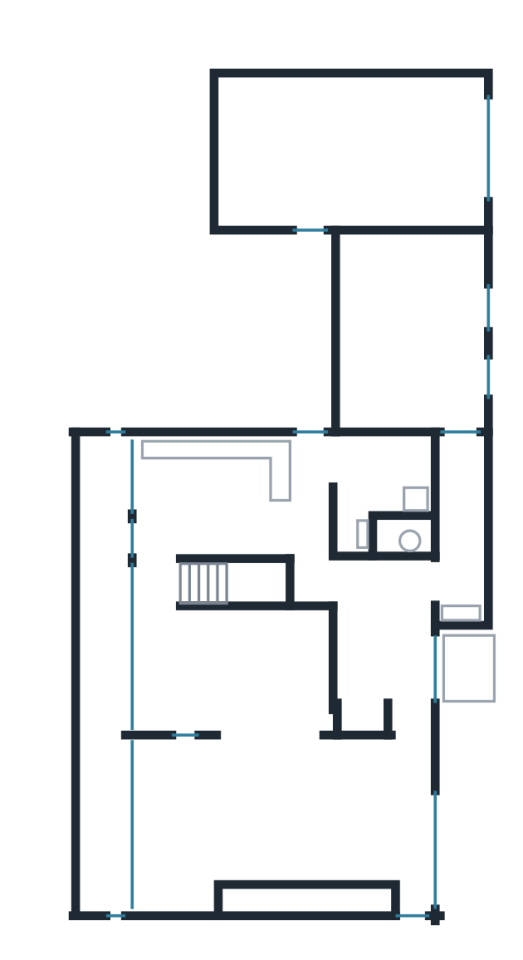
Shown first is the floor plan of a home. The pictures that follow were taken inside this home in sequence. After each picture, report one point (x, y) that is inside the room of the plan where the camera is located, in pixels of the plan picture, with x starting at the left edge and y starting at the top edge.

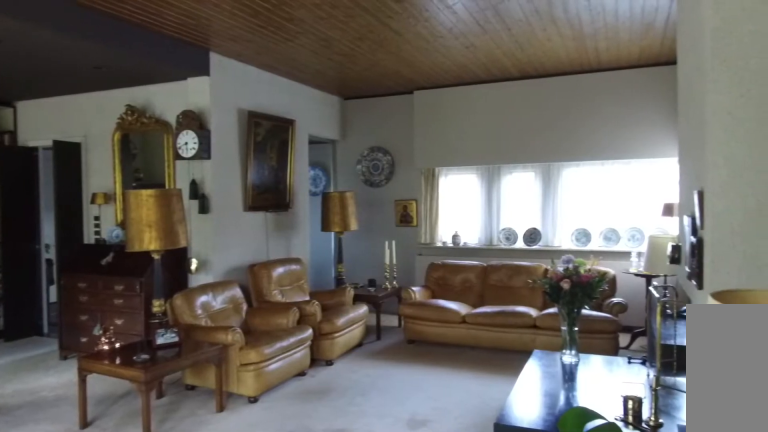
(263, 762)
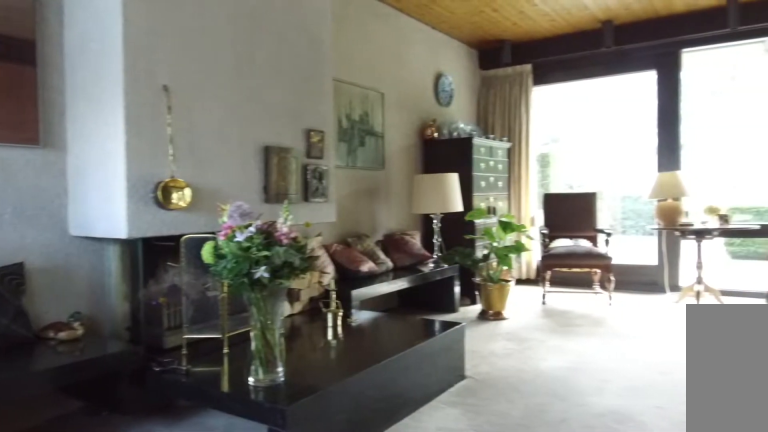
(262, 763)
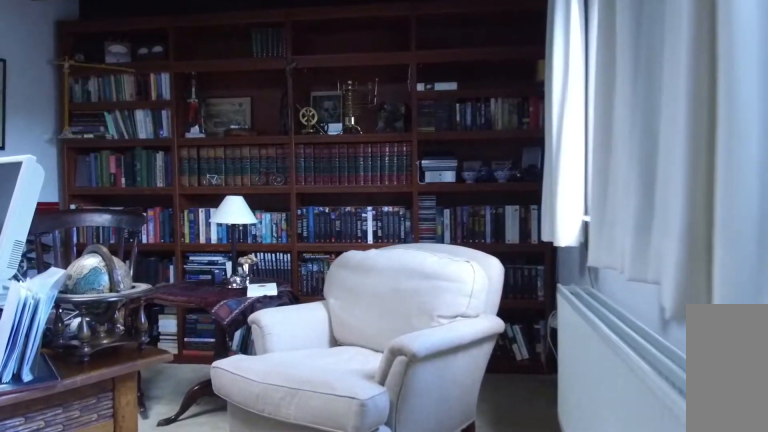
(410, 331)
